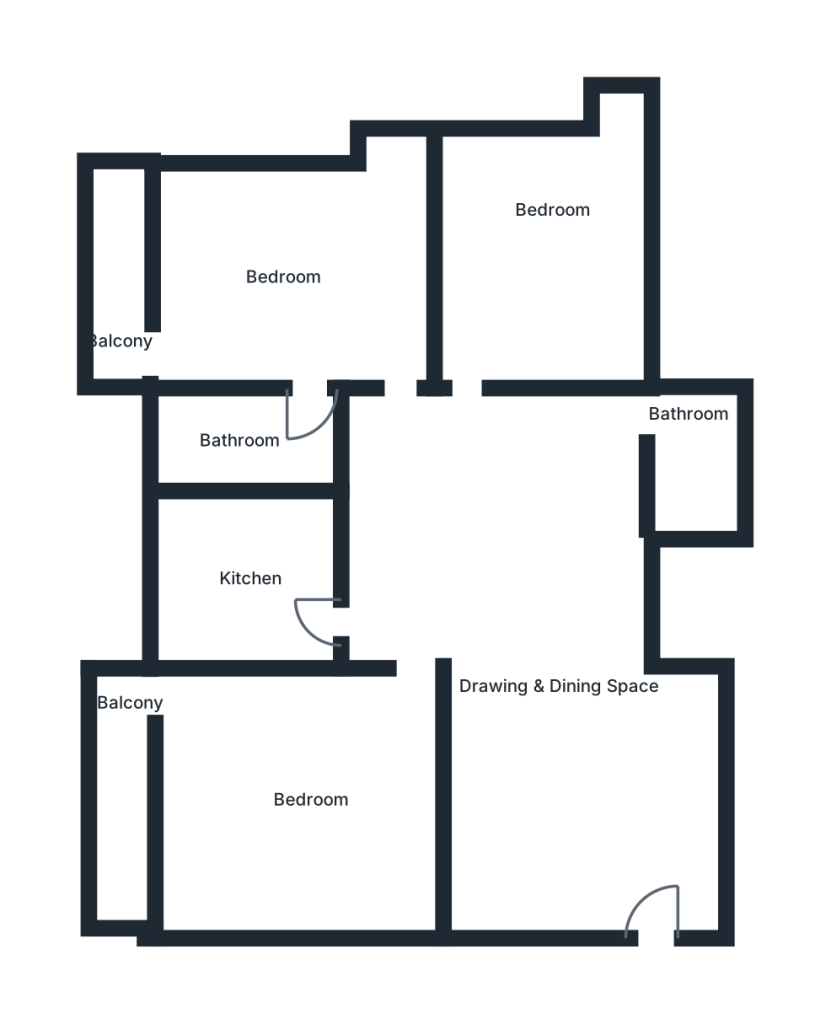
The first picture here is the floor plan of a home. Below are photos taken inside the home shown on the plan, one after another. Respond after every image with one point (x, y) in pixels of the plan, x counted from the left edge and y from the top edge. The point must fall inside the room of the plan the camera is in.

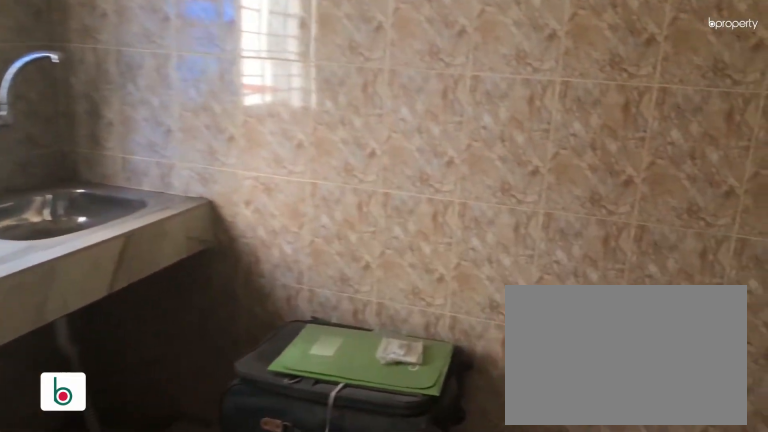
(267, 584)
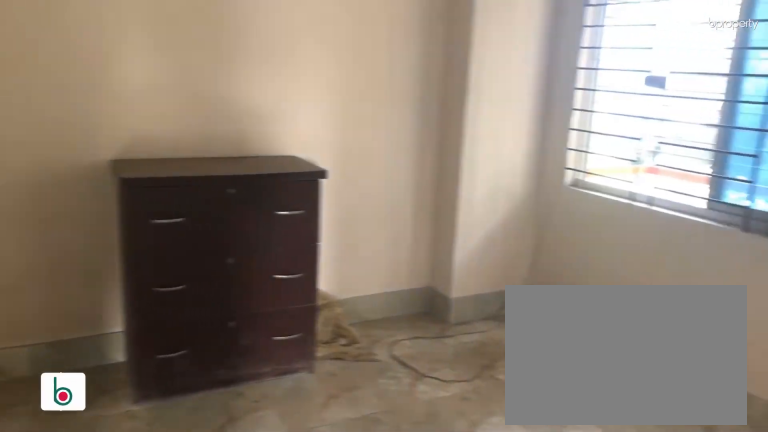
(292, 787)
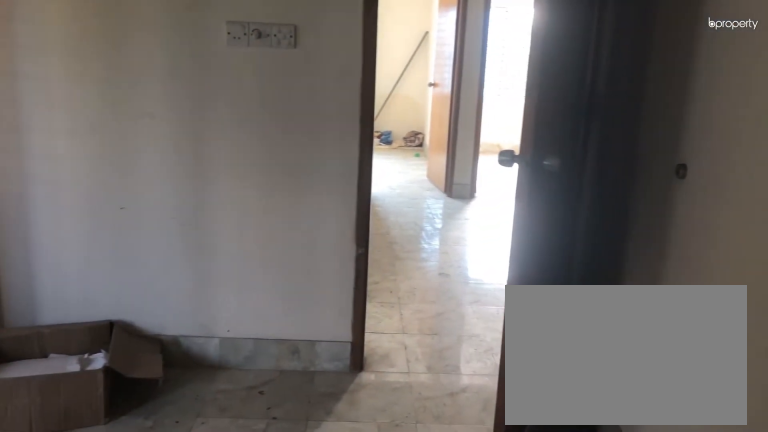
(292, 787)
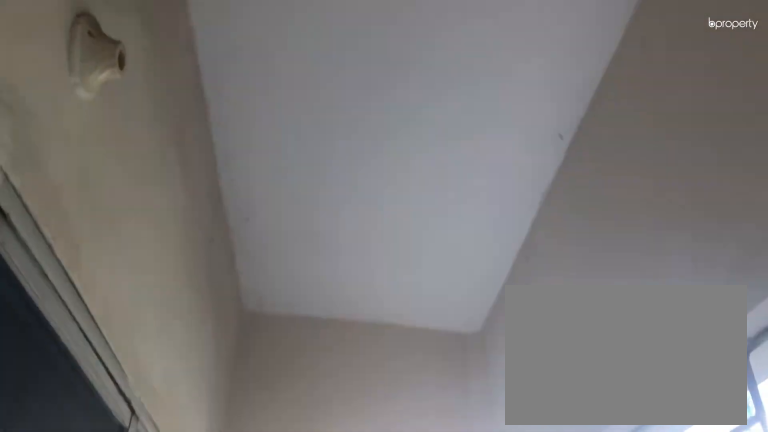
(115, 748)
